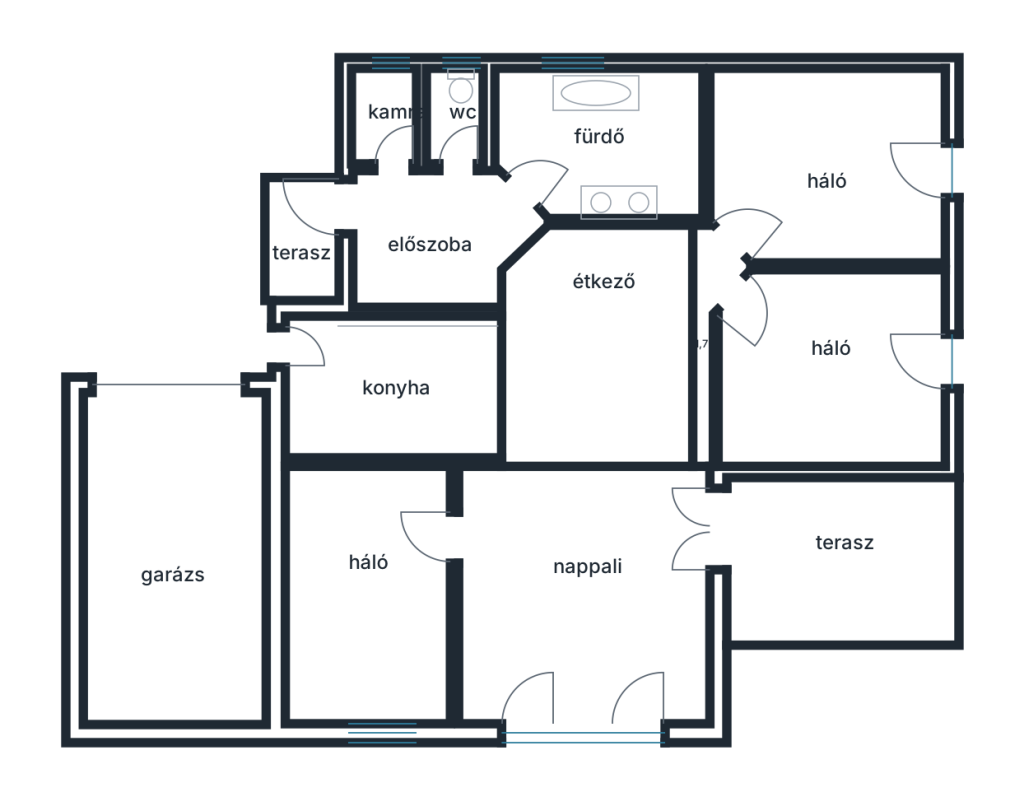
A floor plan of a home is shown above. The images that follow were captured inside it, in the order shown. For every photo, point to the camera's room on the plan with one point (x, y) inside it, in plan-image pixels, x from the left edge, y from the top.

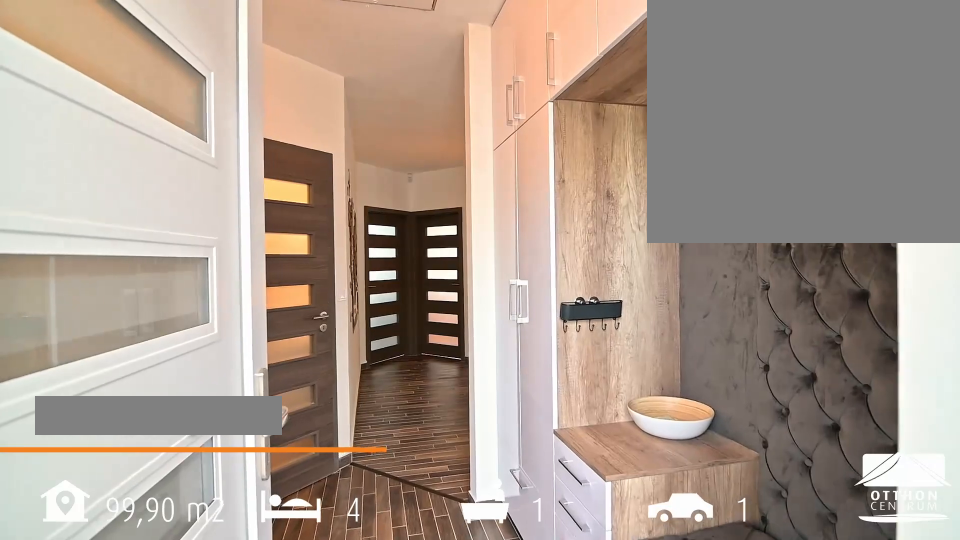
(432, 238)
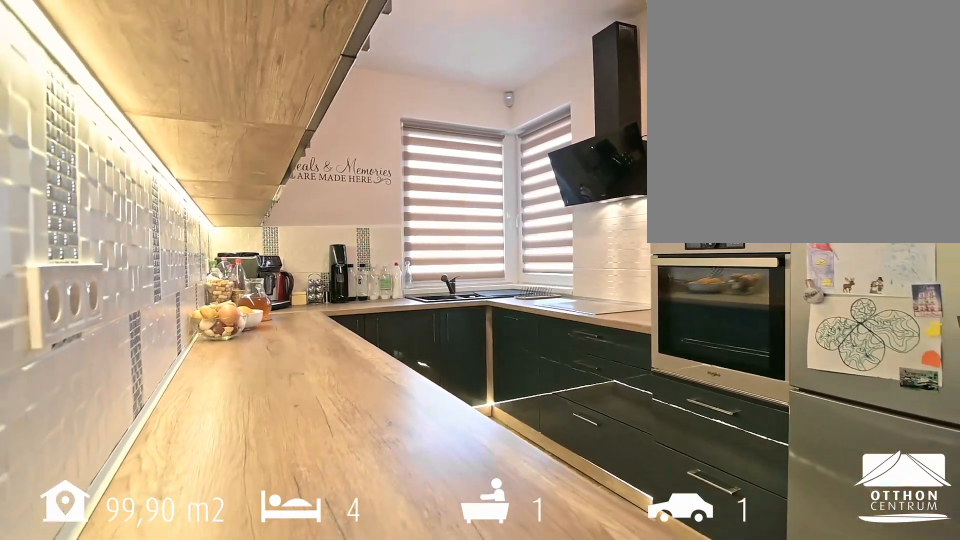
(393, 390)
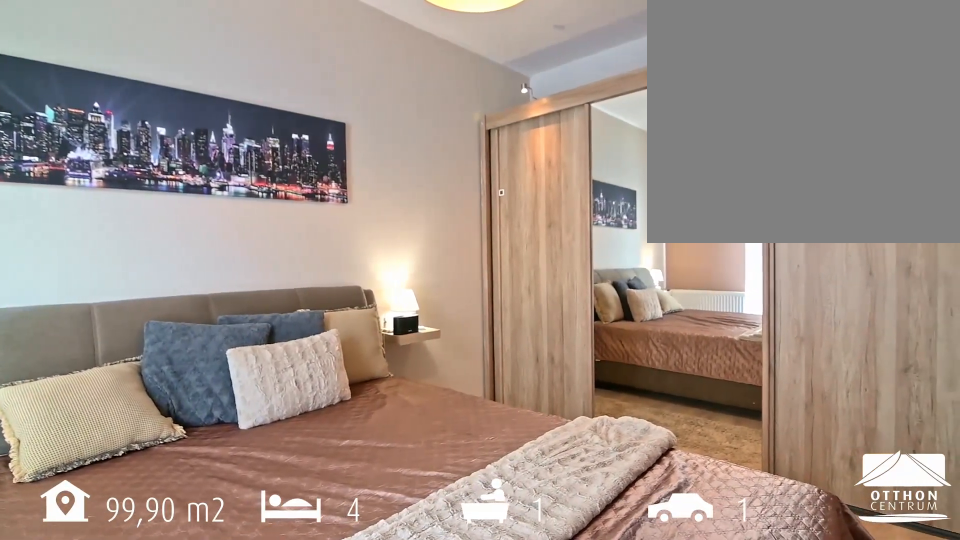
(368, 558)
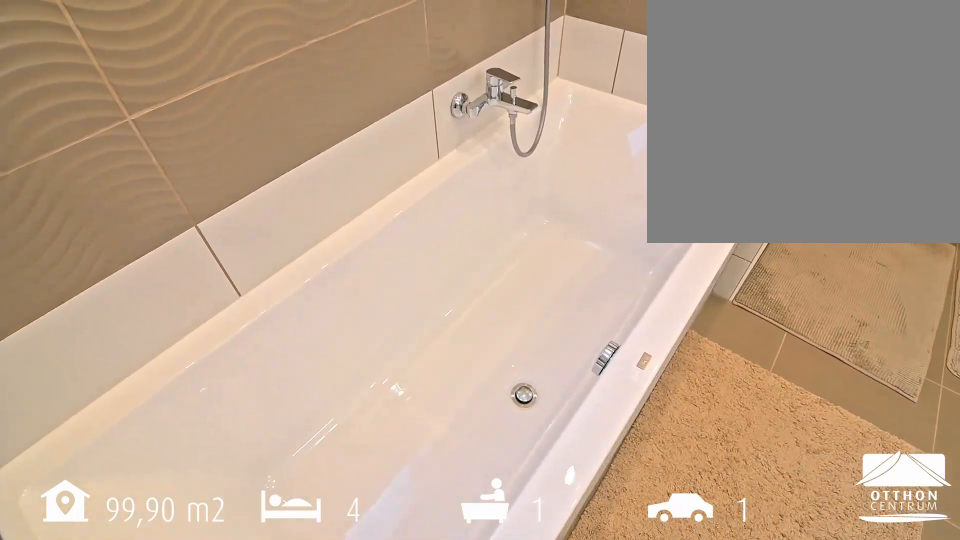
(610, 144)
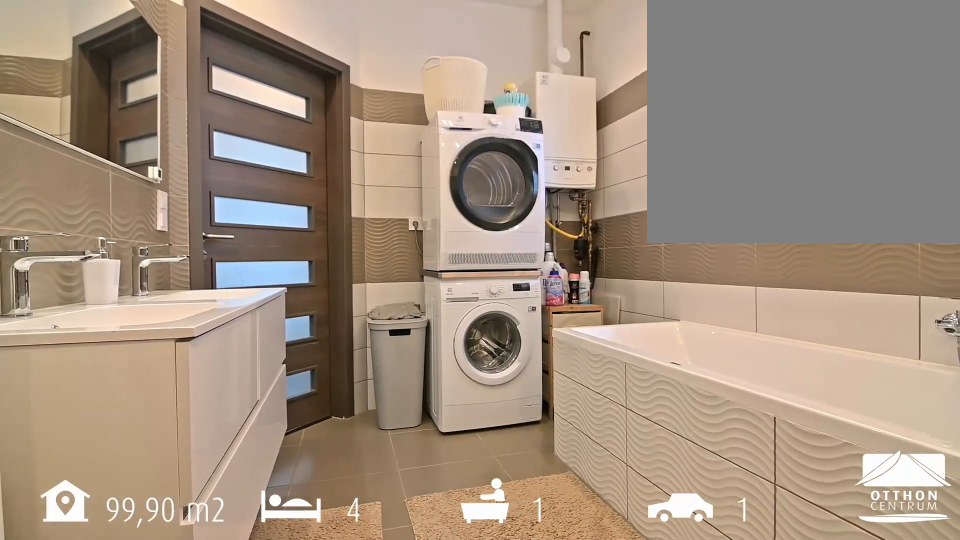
(609, 144)
